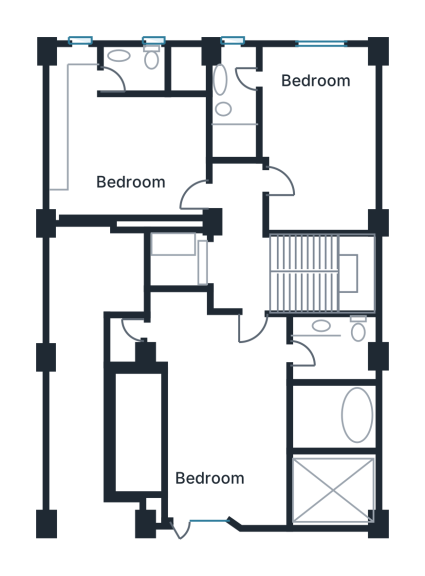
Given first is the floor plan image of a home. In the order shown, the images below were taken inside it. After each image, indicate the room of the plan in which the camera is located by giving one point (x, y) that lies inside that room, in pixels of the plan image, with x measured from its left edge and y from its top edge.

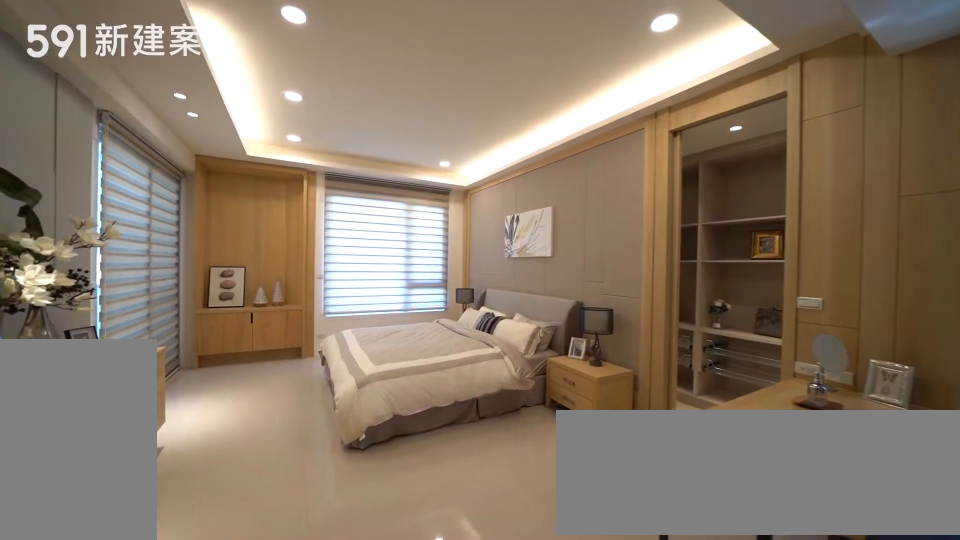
(204, 426)
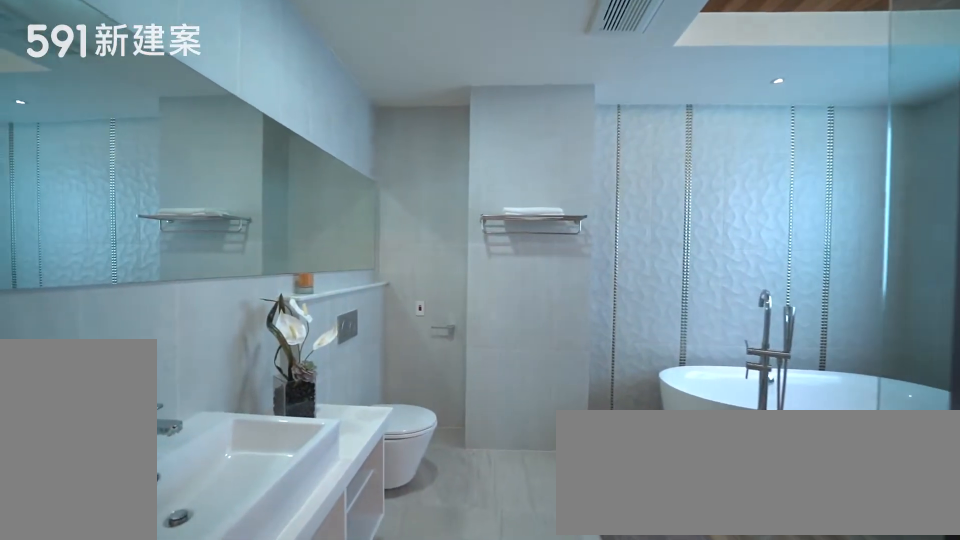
(335, 386)
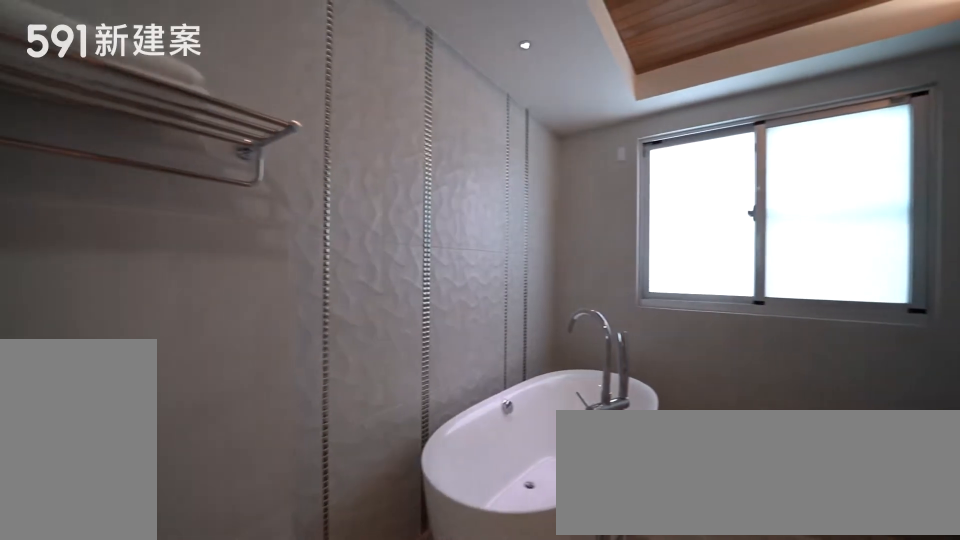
(335, 386)
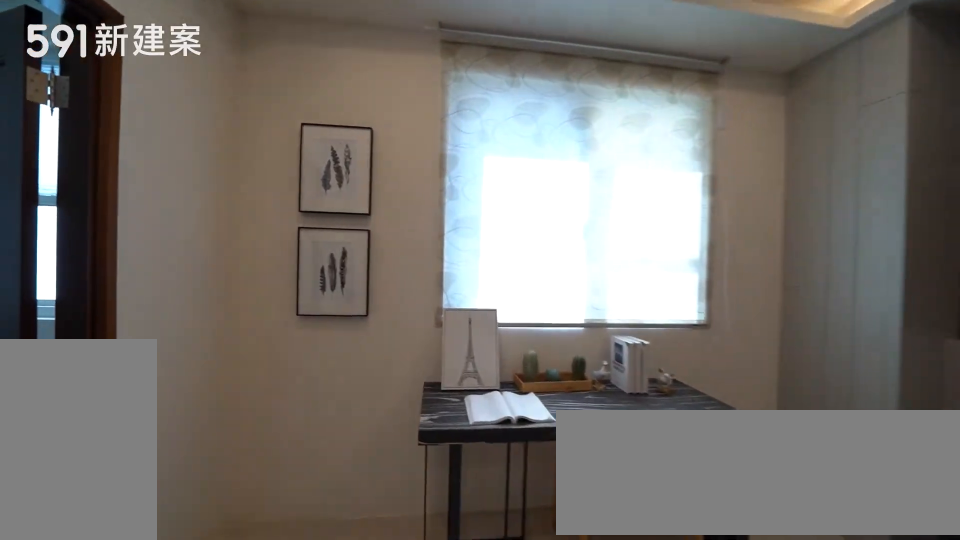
(321, 136)
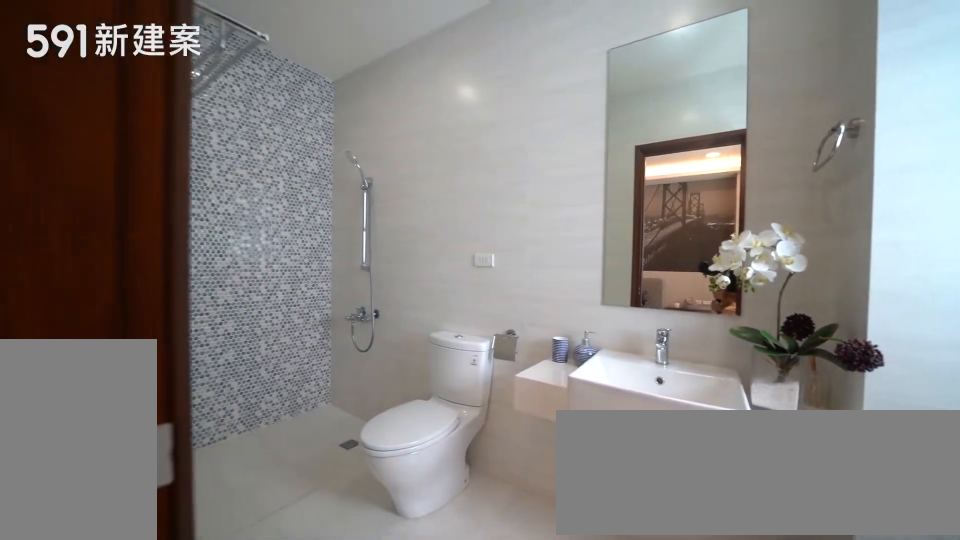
(239, 109)
